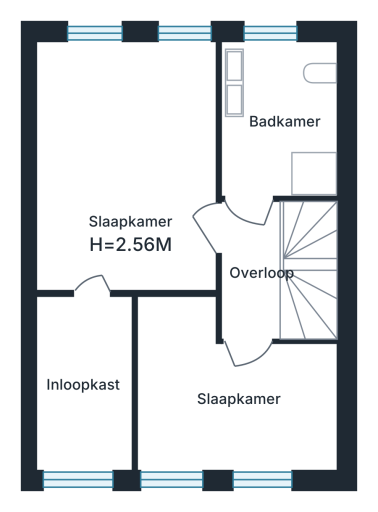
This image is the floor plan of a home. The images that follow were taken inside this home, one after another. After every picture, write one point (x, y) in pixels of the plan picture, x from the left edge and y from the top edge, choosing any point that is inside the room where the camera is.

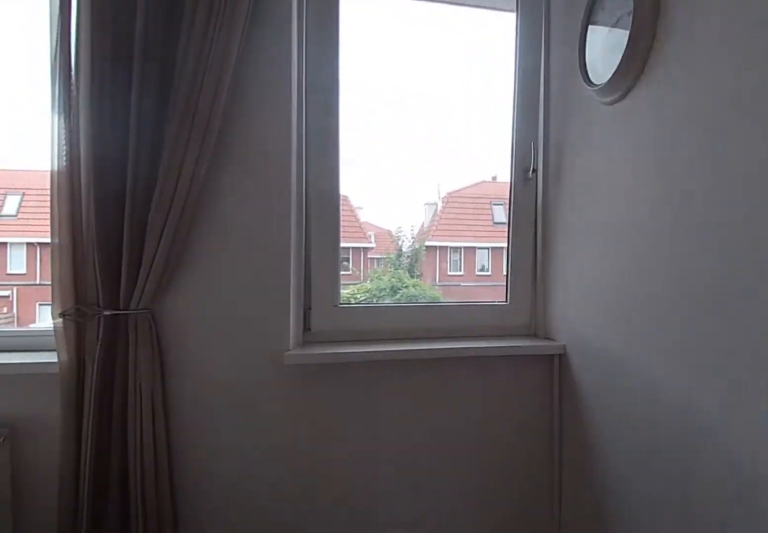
(127, 167)
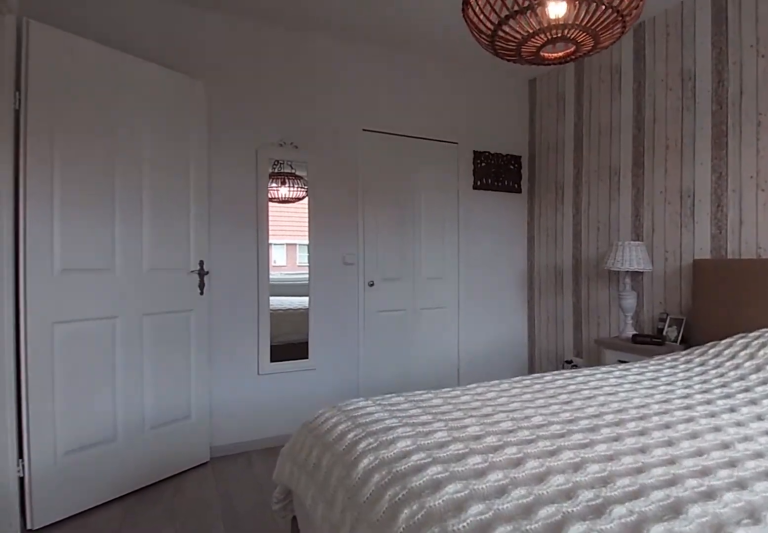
(127, 167)
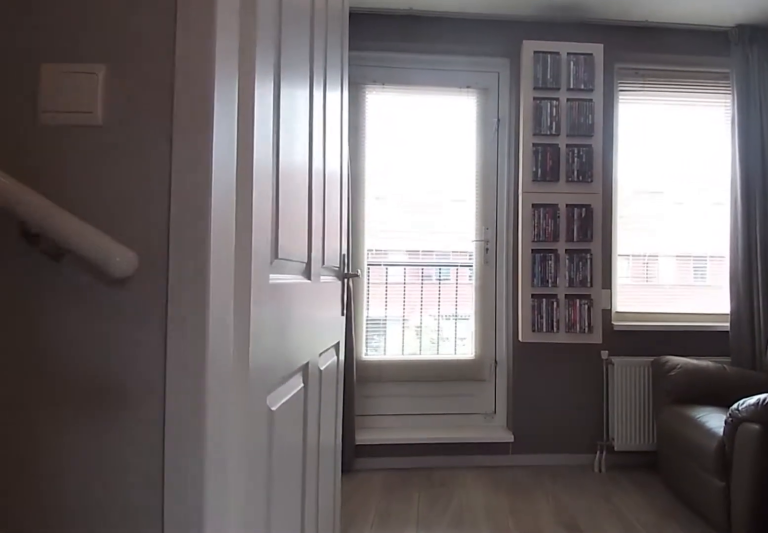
(250, 273)
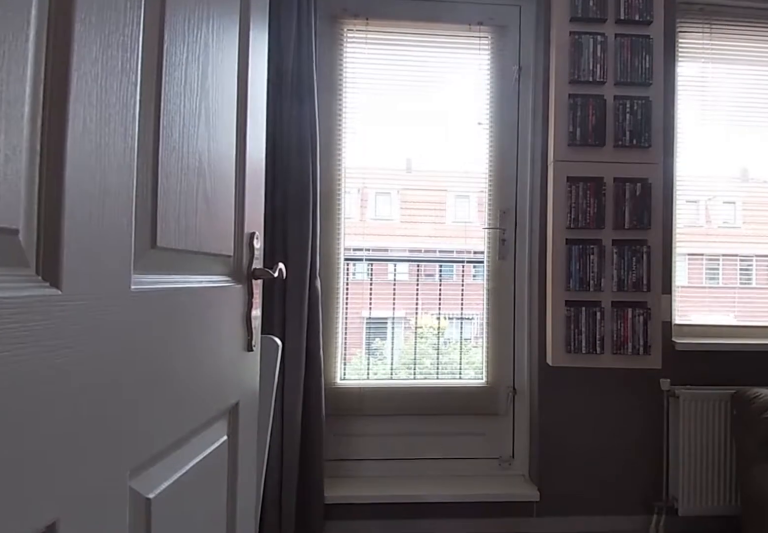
(246, 454)
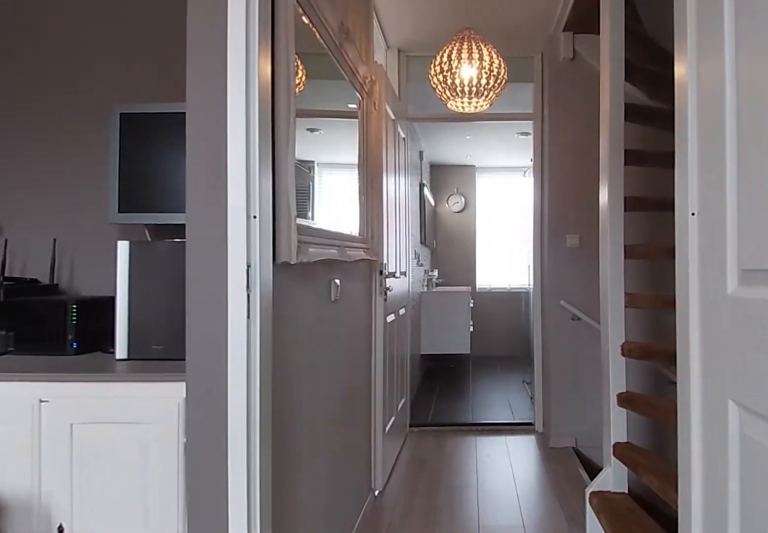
(246, 454)
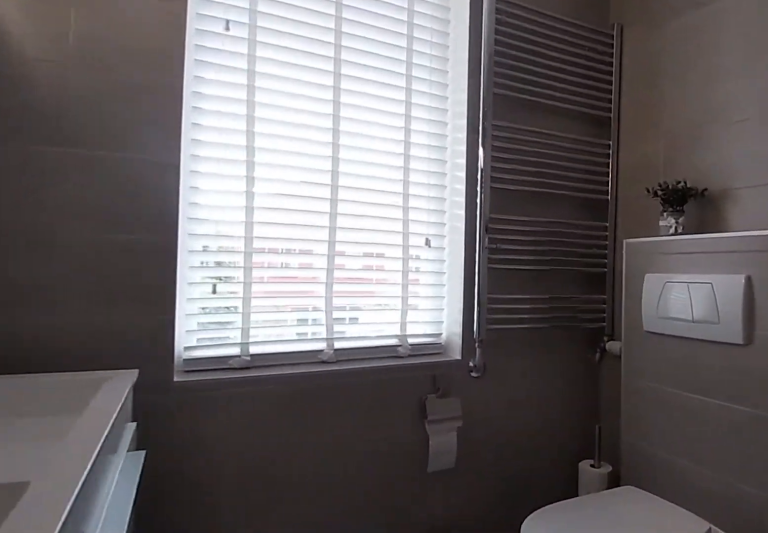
(279, 118)
